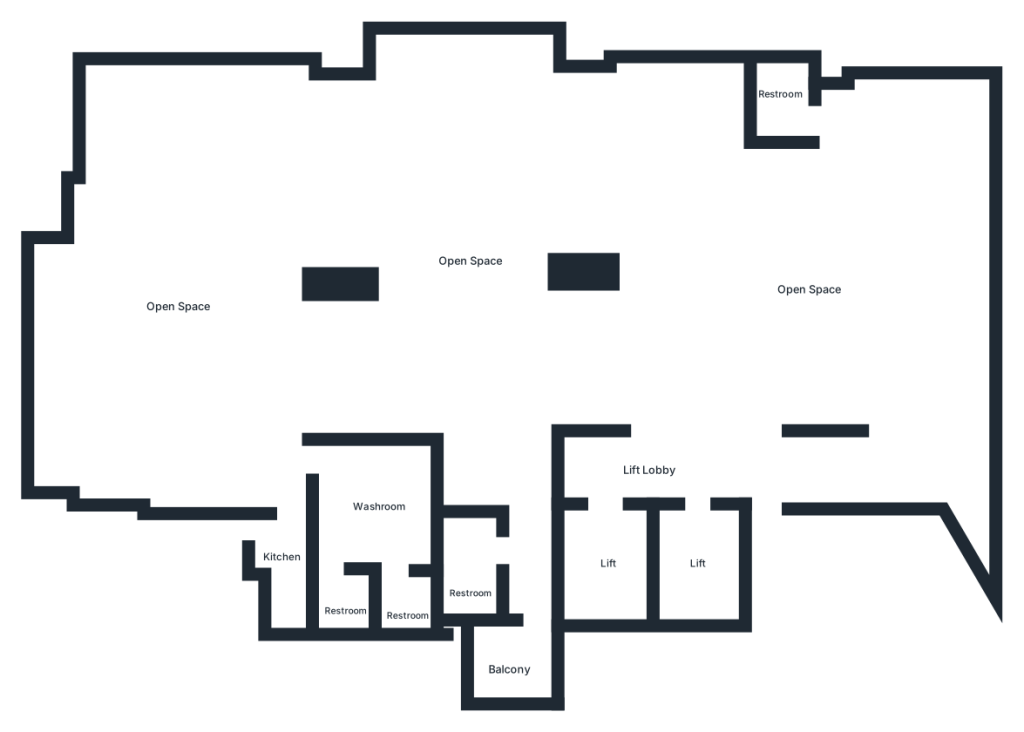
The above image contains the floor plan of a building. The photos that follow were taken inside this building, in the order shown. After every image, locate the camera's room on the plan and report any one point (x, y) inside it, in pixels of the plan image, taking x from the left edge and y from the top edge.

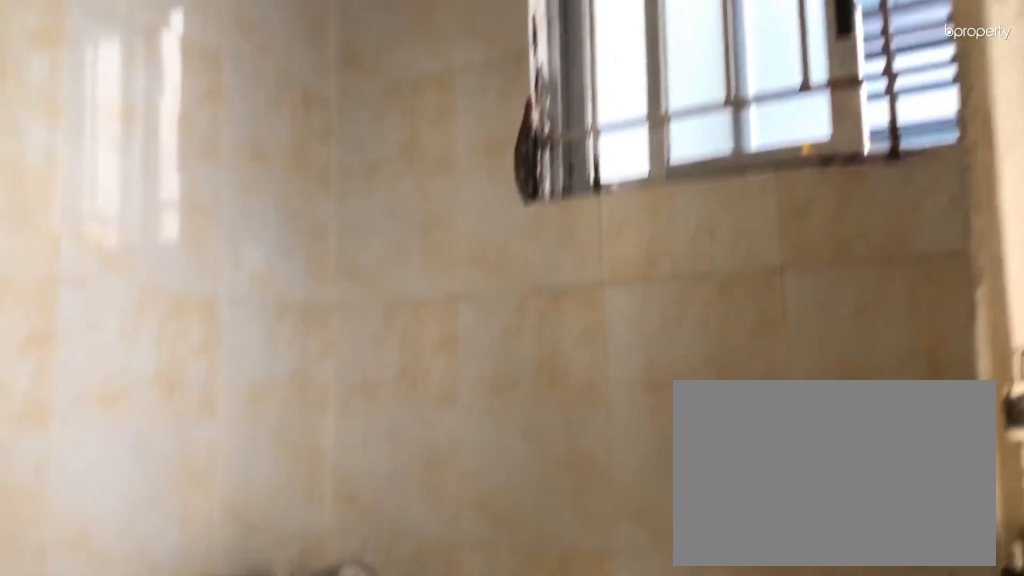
(776, 101)
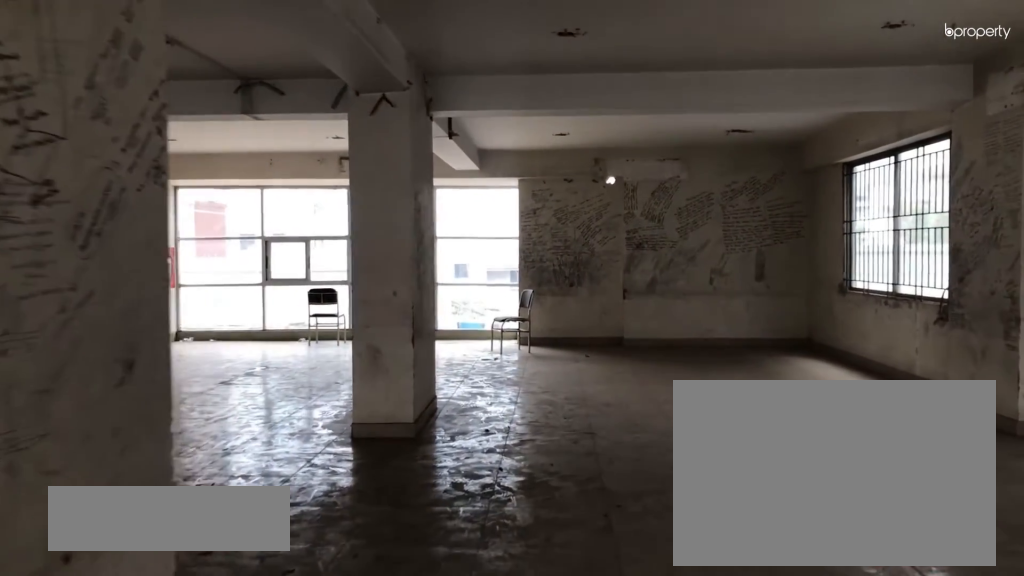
(578, 176)
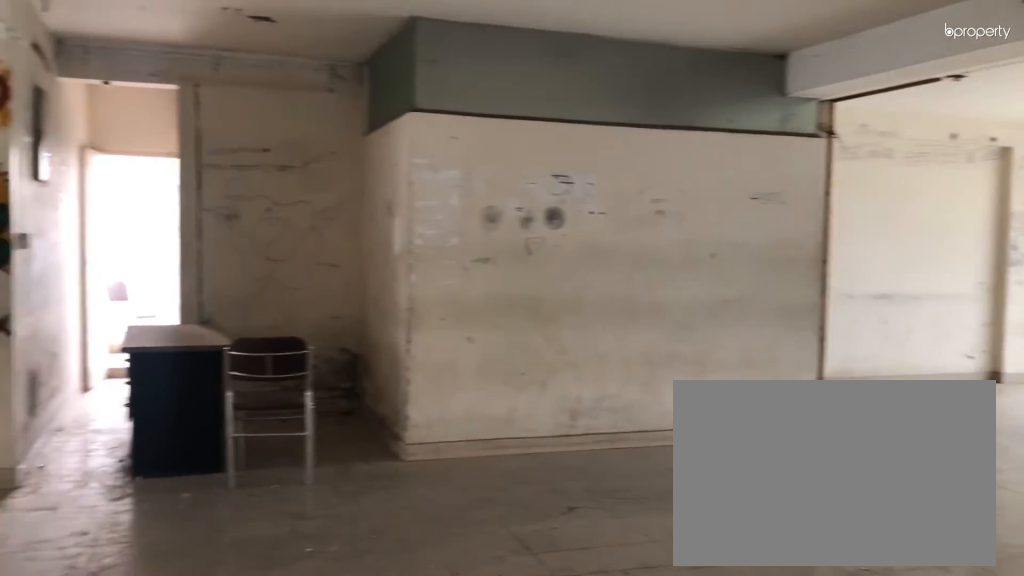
(469, 289)
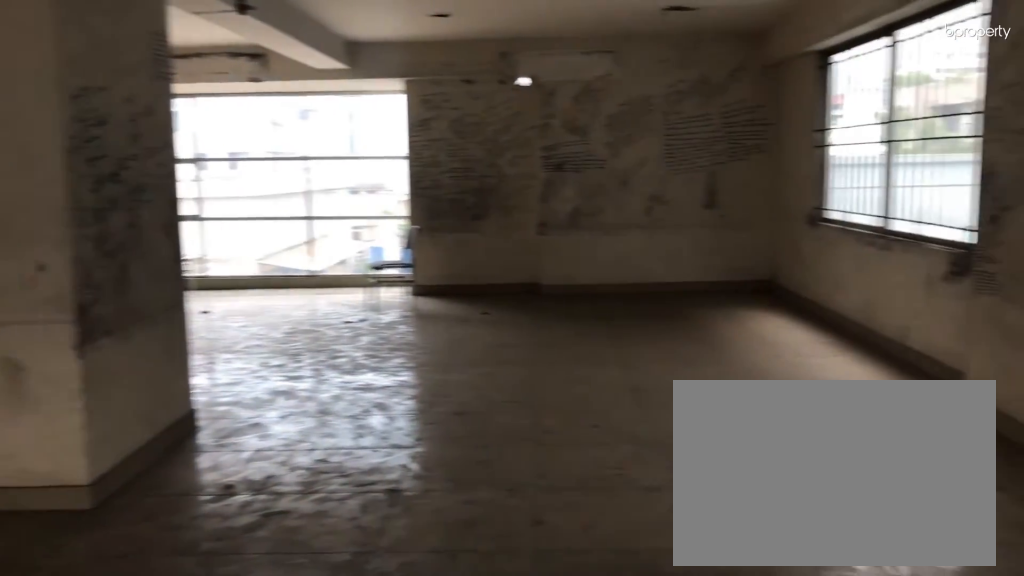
(469, 289)
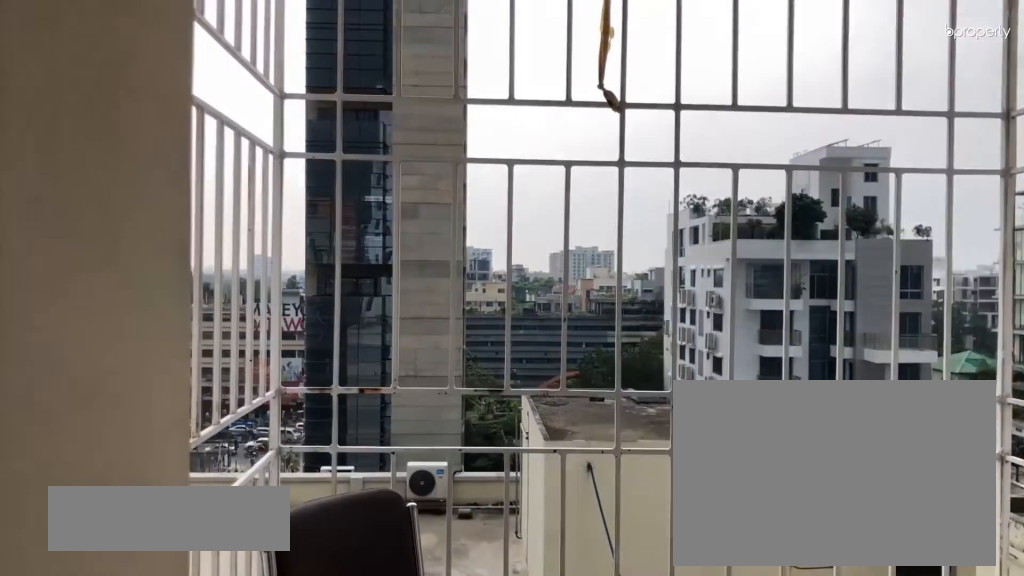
(507, 666)
